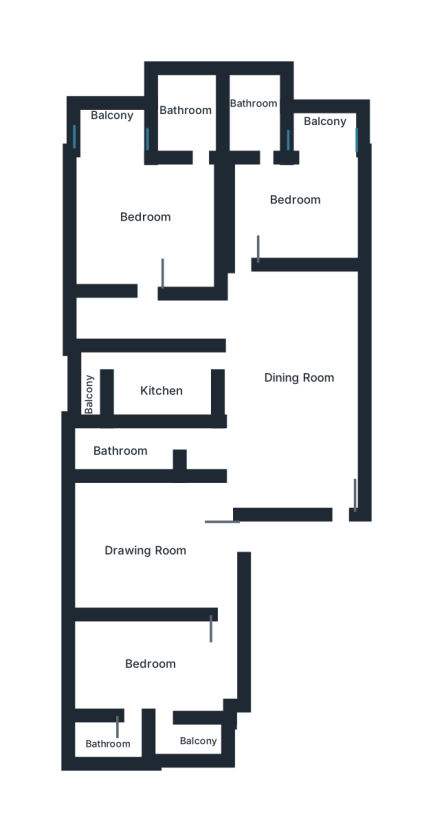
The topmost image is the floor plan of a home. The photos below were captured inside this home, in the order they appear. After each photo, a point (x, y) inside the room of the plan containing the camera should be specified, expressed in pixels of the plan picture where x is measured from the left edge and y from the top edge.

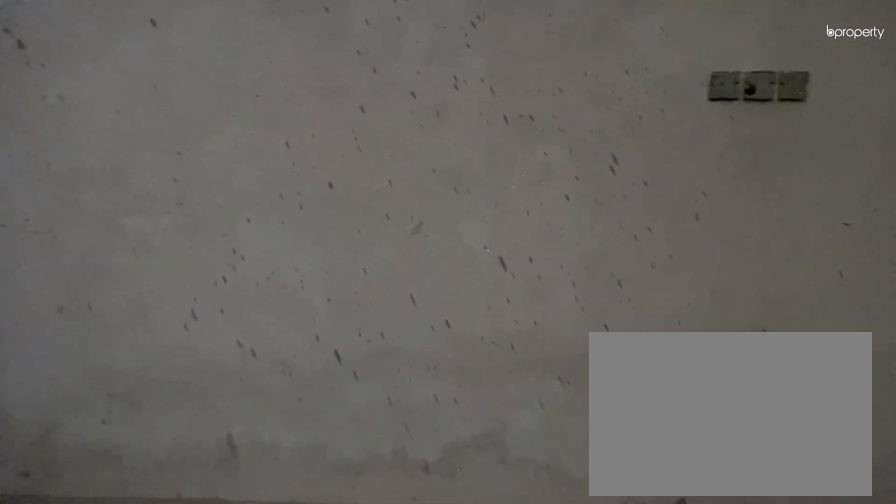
(140, 545)
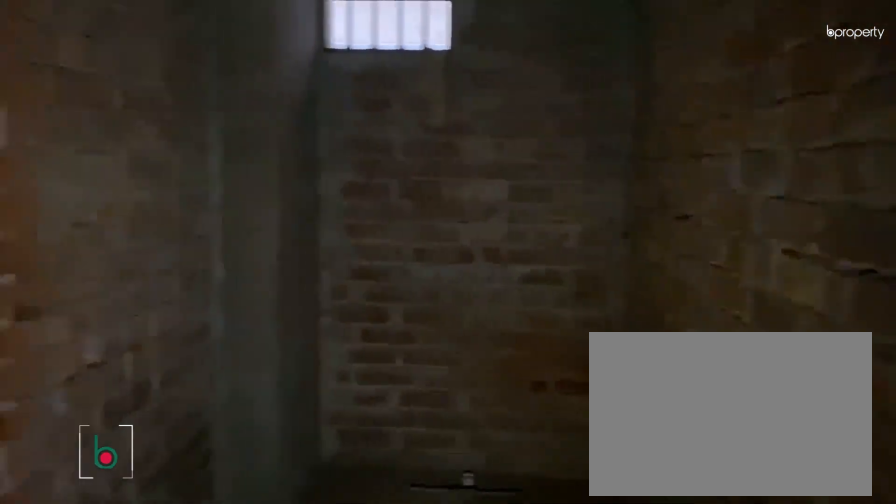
(123, 448)
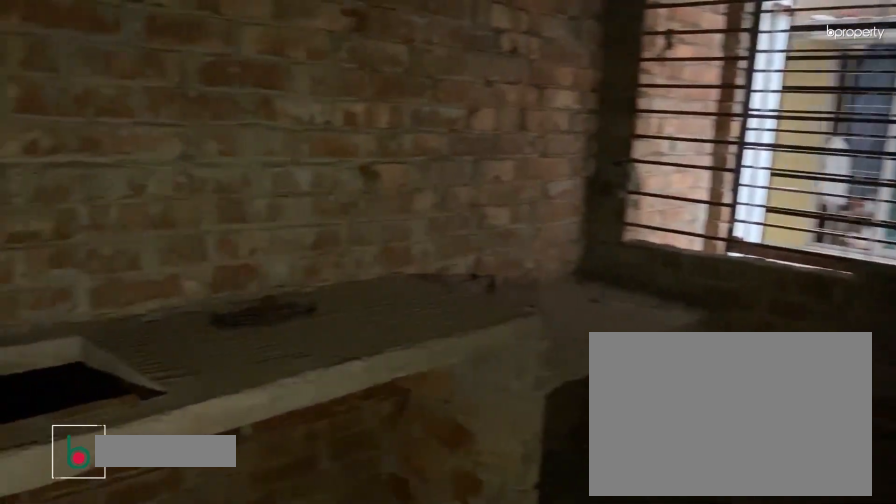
(167, 388)
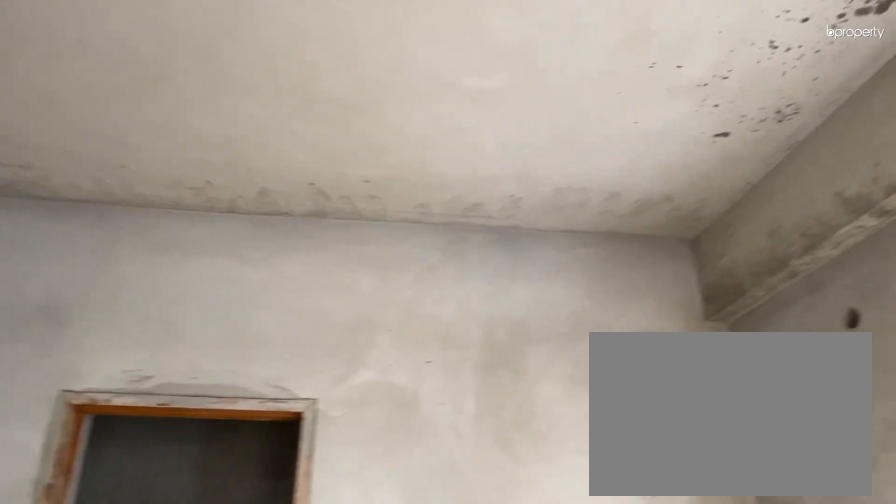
(140, 223)
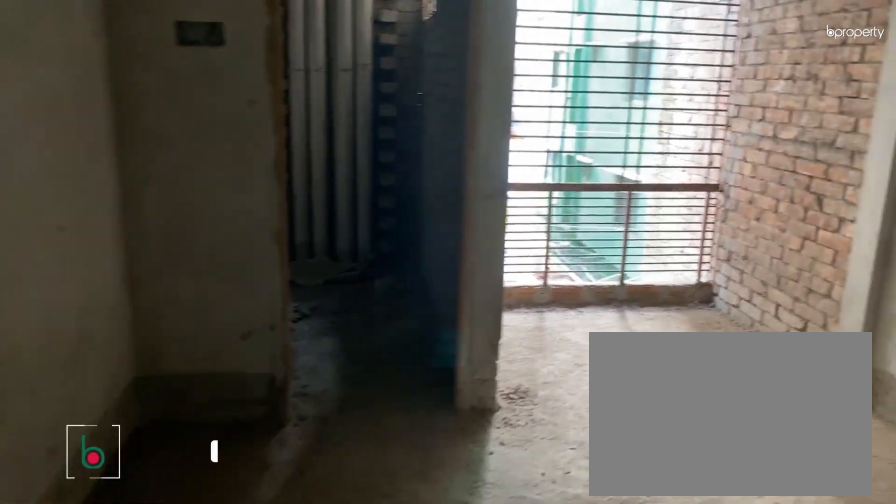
(303, 203)
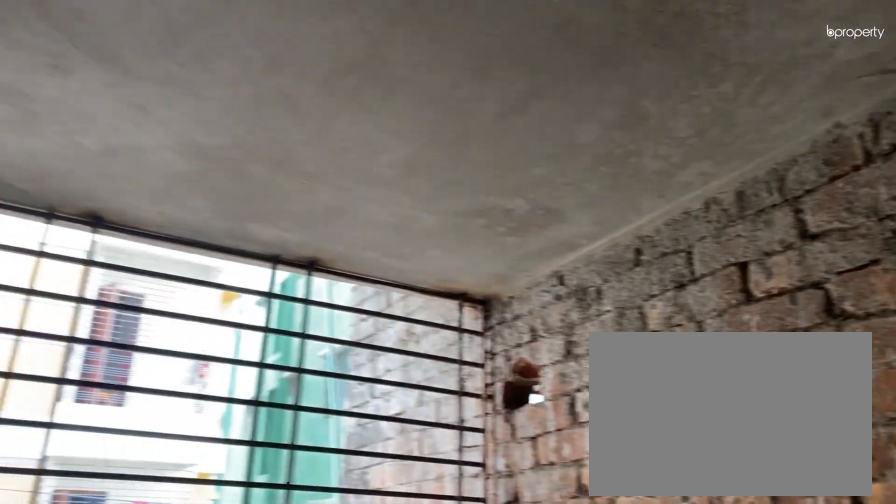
(322, 125)
